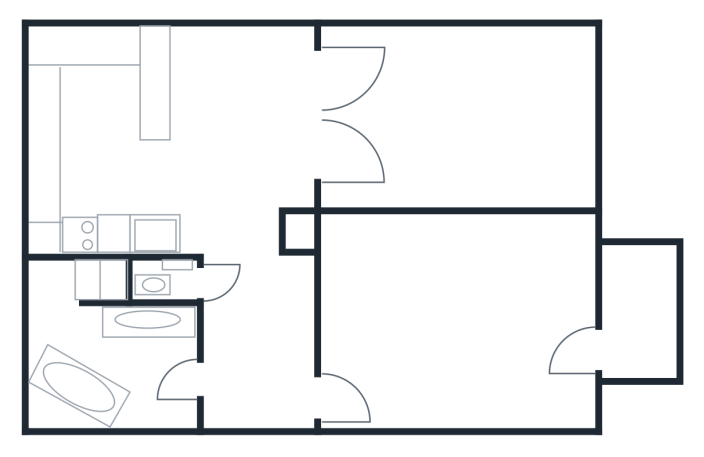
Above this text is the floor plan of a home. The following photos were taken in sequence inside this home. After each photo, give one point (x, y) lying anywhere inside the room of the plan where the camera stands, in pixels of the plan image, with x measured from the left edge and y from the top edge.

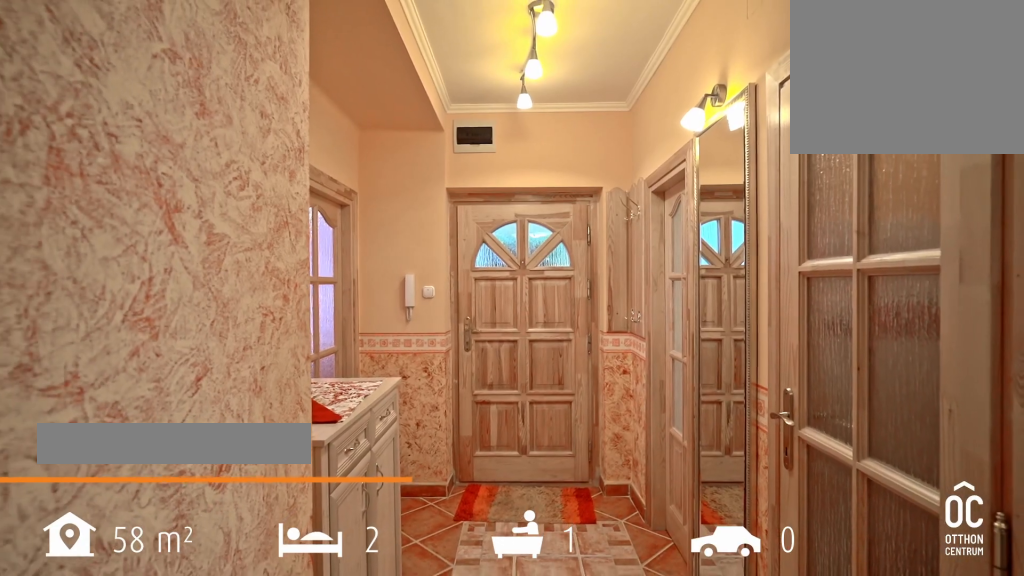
(264, 382)
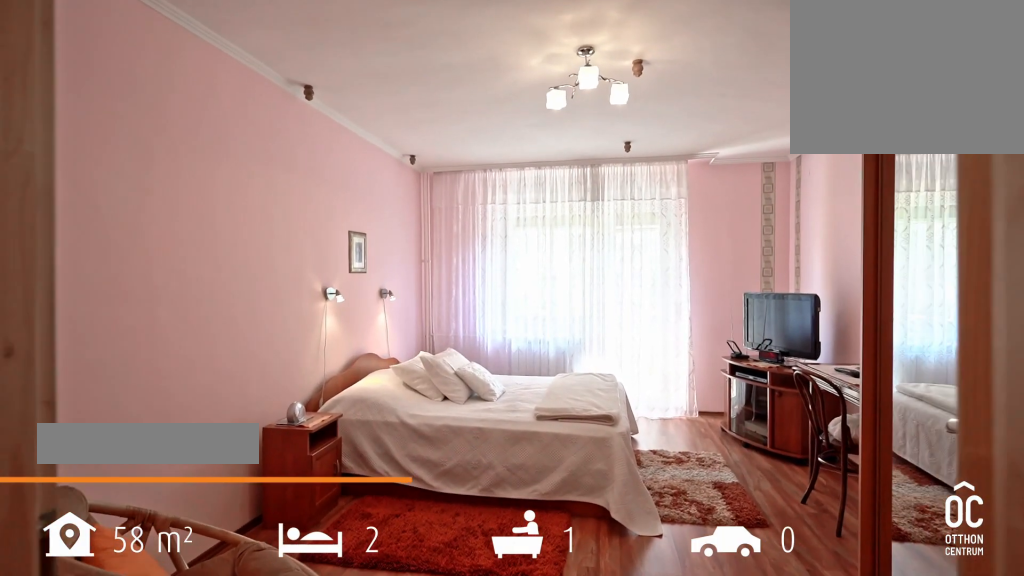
(475, 342)
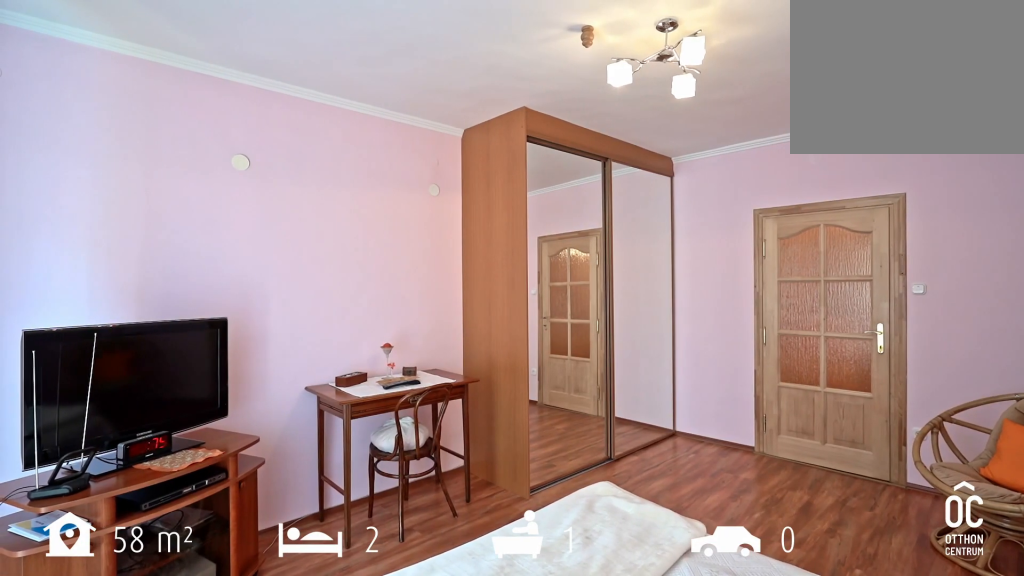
(475, 342)
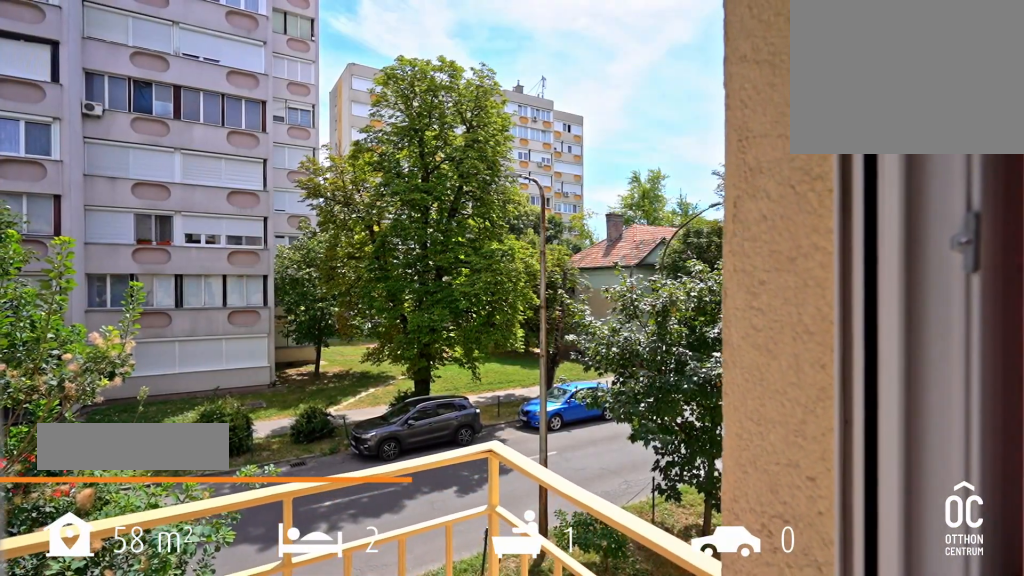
(640, 320)
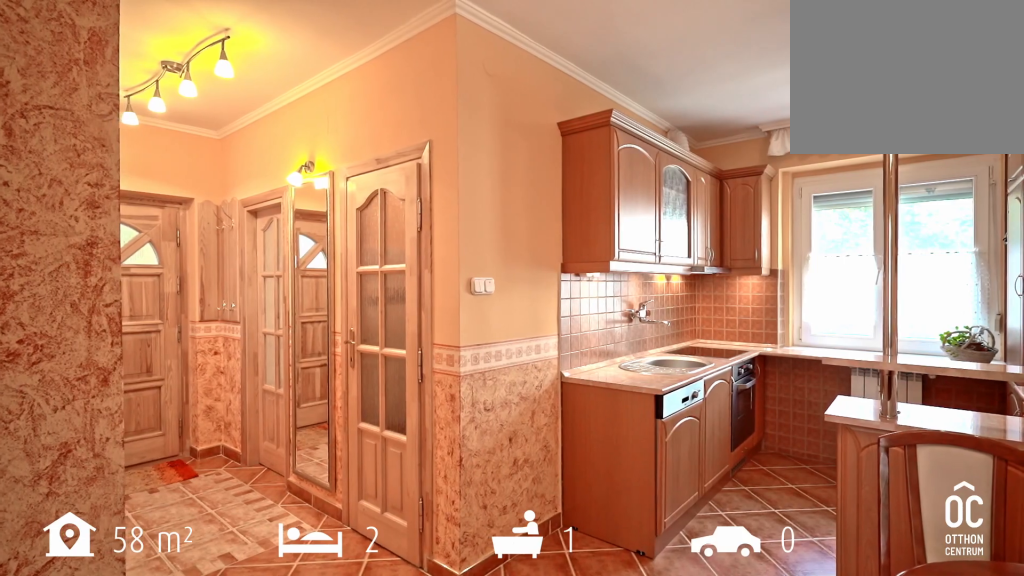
(233, 167)
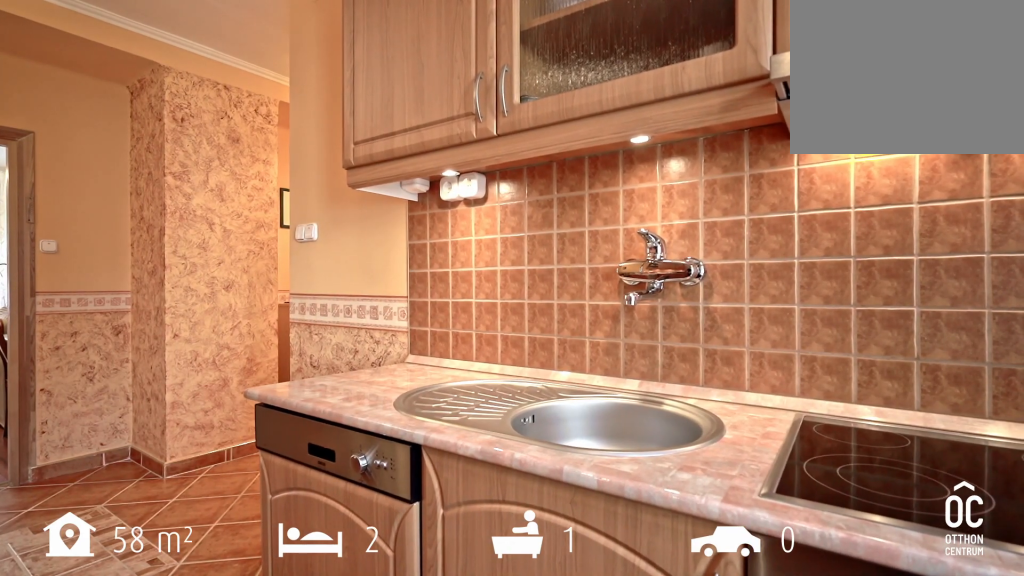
(234, 167)
